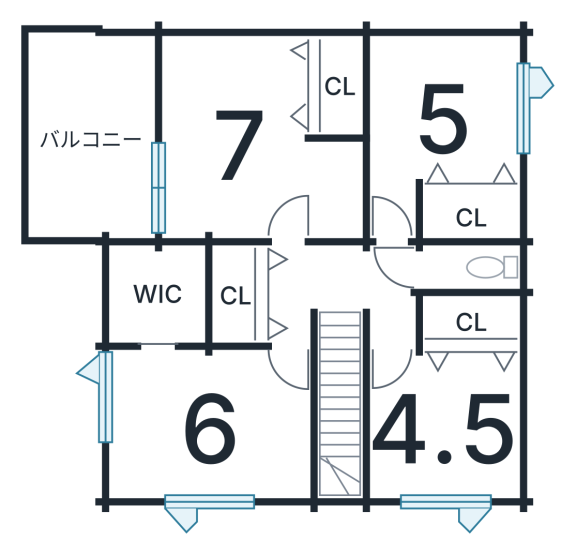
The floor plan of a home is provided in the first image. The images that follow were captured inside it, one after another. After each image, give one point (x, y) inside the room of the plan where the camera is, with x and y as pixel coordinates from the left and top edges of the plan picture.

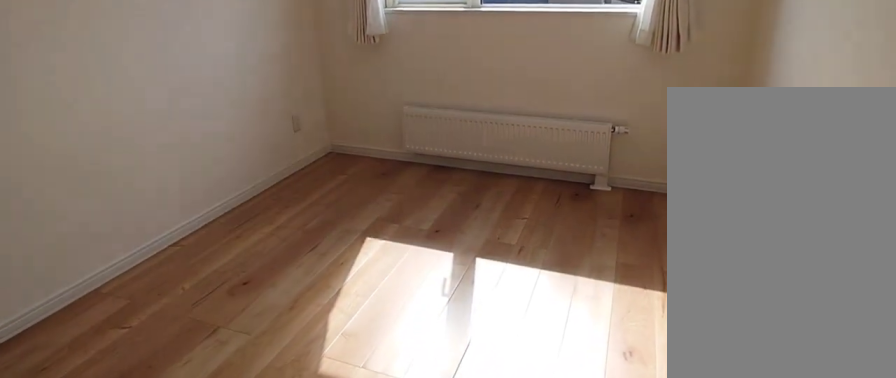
(465, 421)
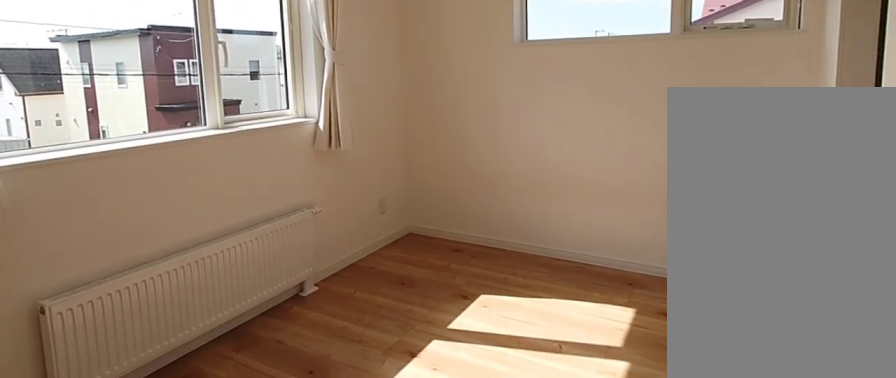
(207, 419)
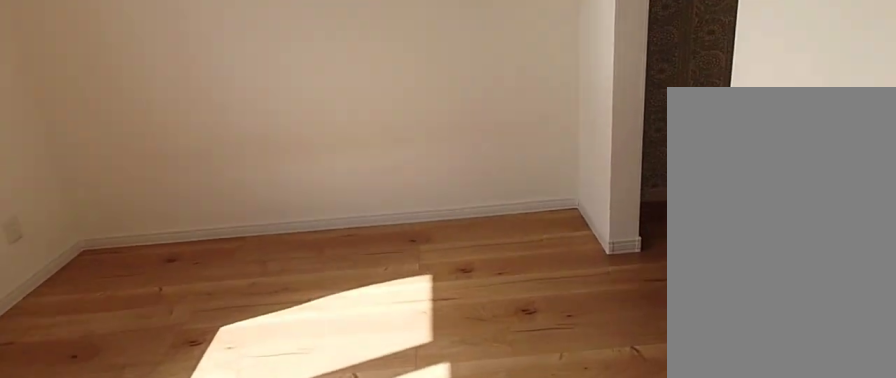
(207, 419)
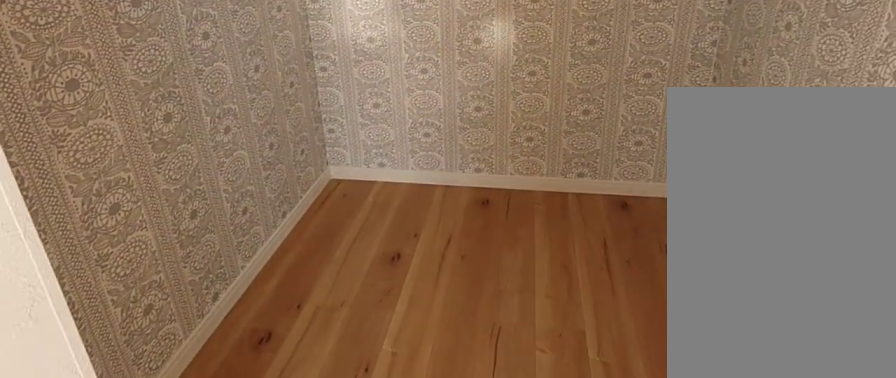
(155, 247)
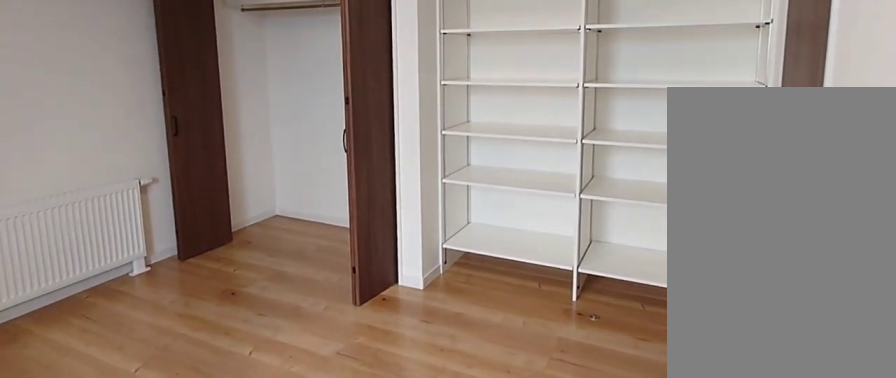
(240, 144)
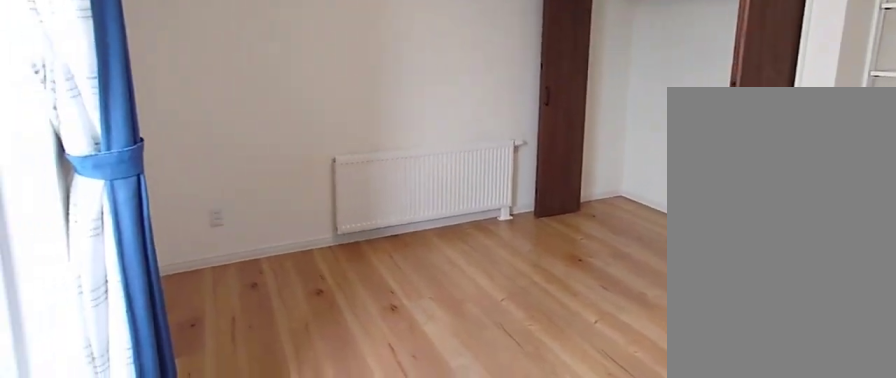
(240, 144)
